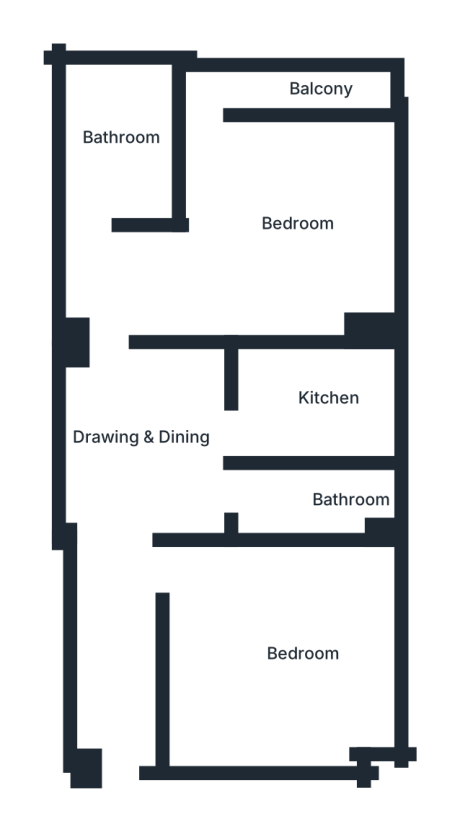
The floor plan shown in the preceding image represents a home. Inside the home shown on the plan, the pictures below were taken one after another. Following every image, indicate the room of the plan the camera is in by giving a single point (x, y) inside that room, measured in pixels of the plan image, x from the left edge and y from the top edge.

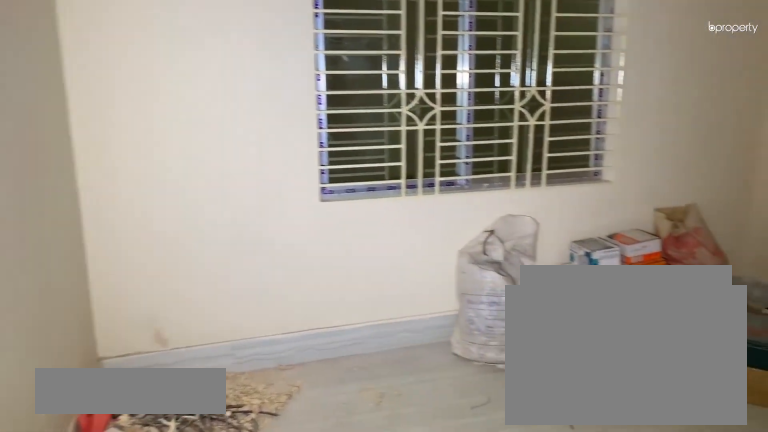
(279, 659)
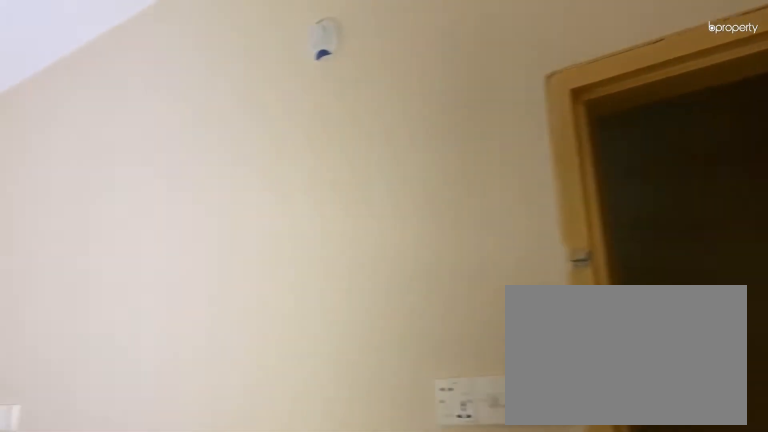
(279, 659)
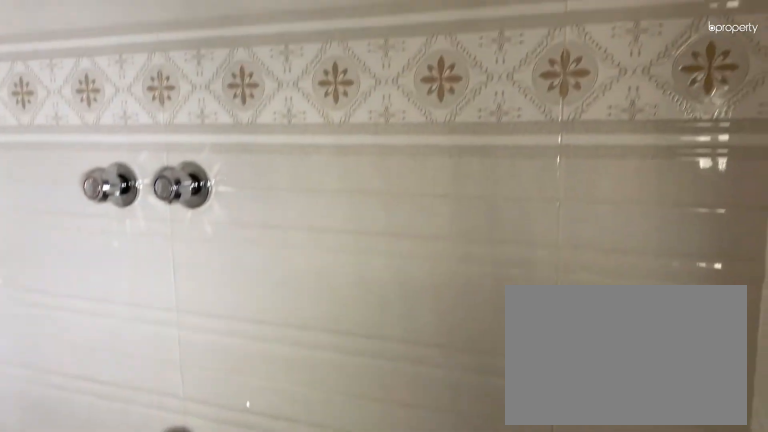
(324, 506)
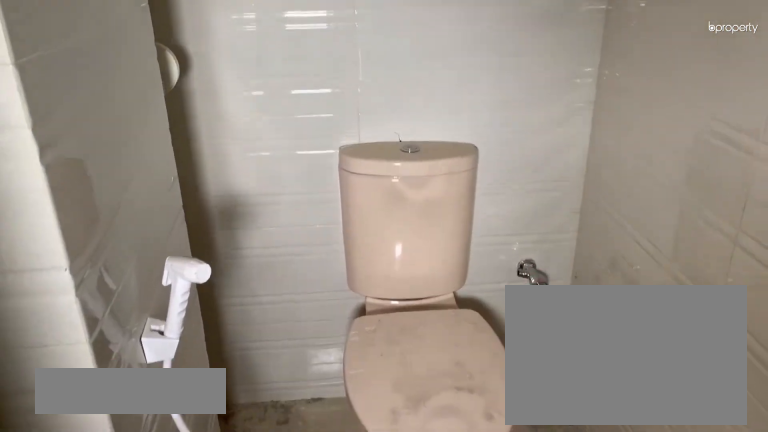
(122, 152)
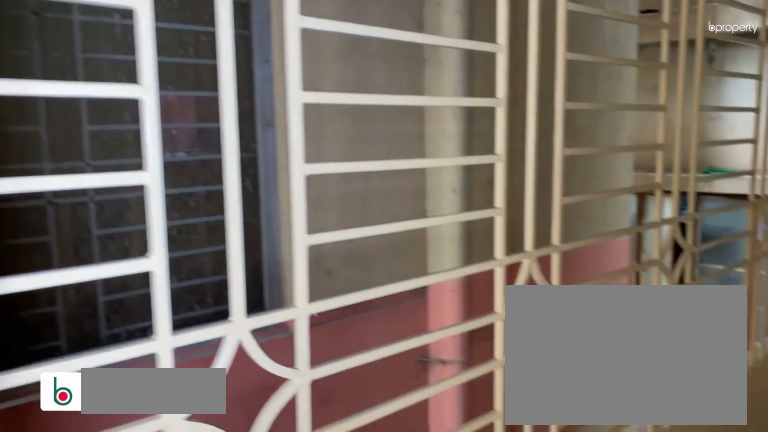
(315, 96)
